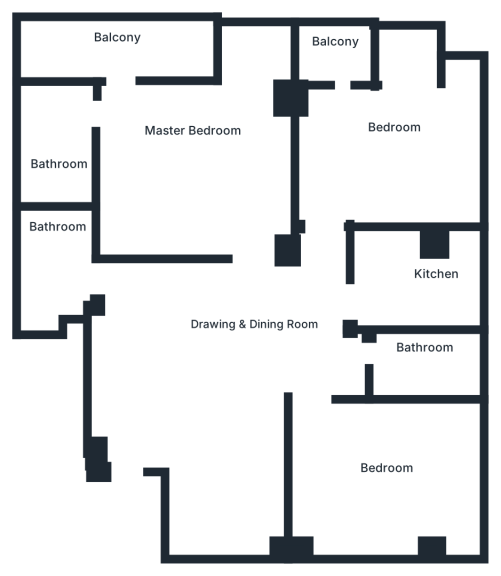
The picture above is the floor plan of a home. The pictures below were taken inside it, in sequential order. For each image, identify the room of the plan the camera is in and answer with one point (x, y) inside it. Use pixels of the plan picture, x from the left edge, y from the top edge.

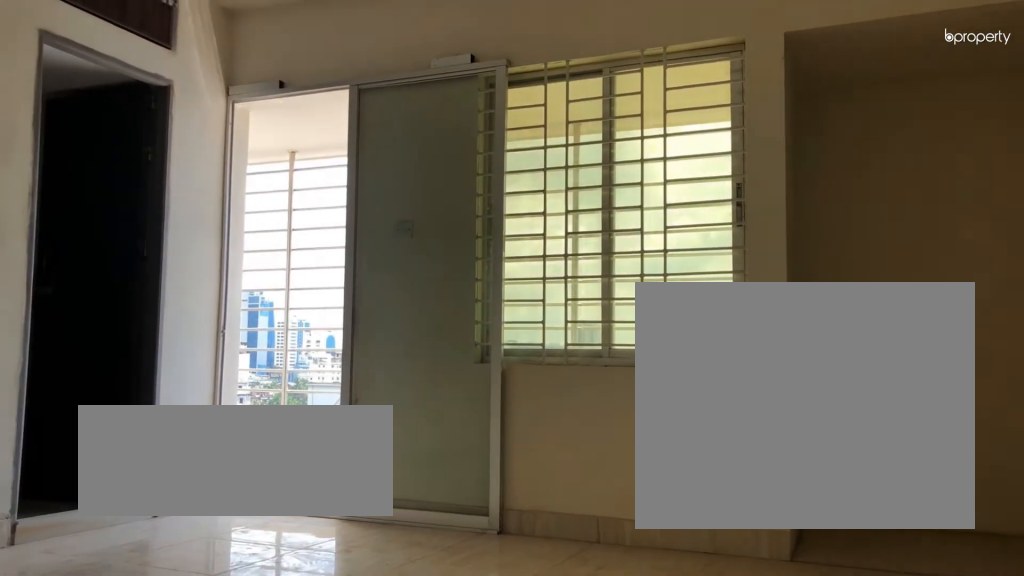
(199, 157)
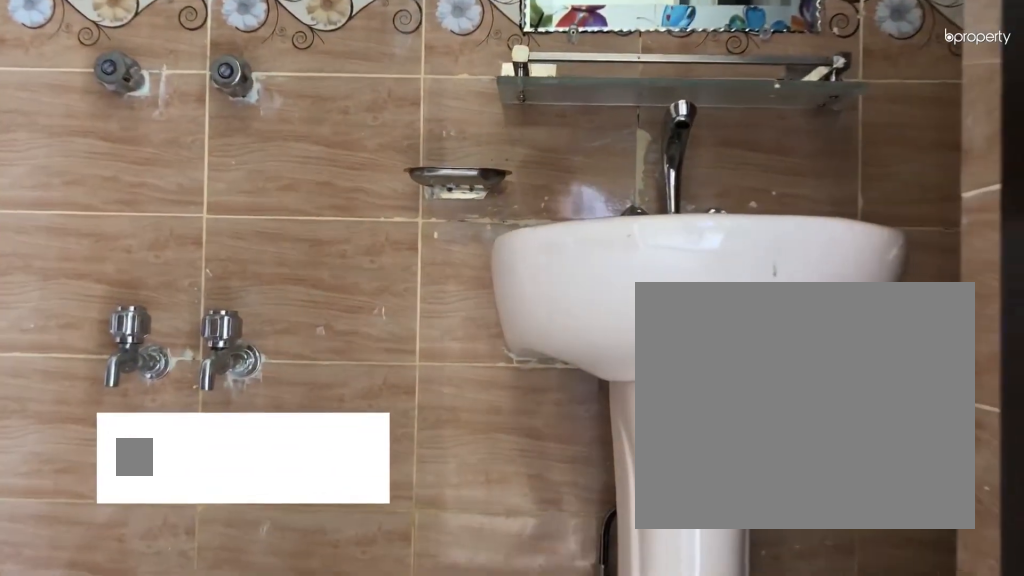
(68, 154)
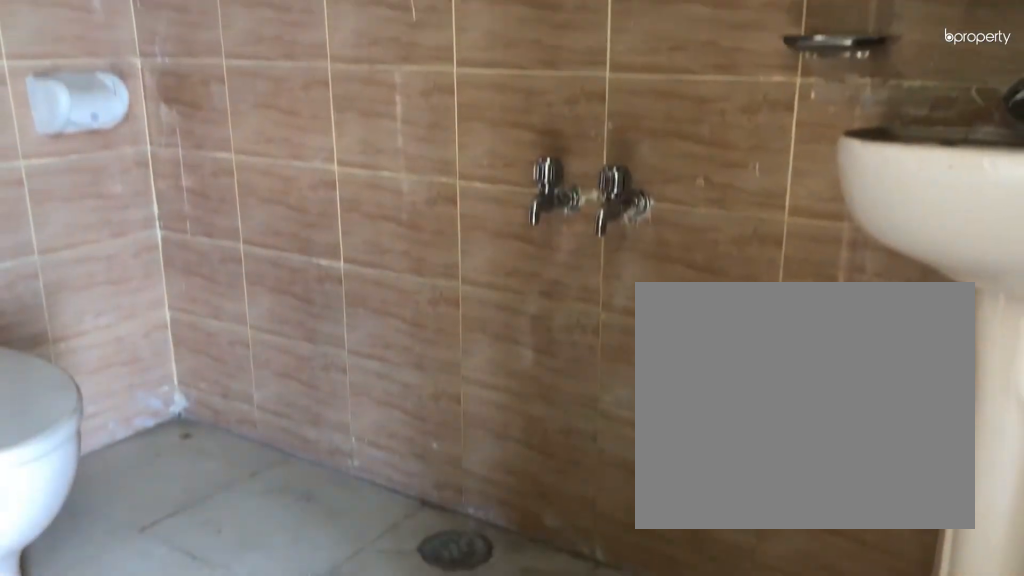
(68, 154)
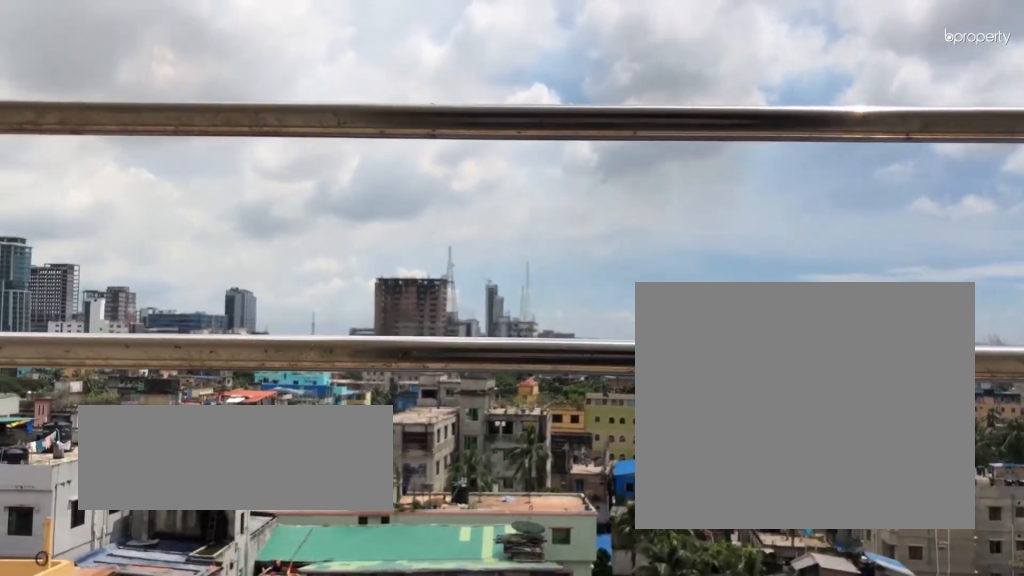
(106, 49)
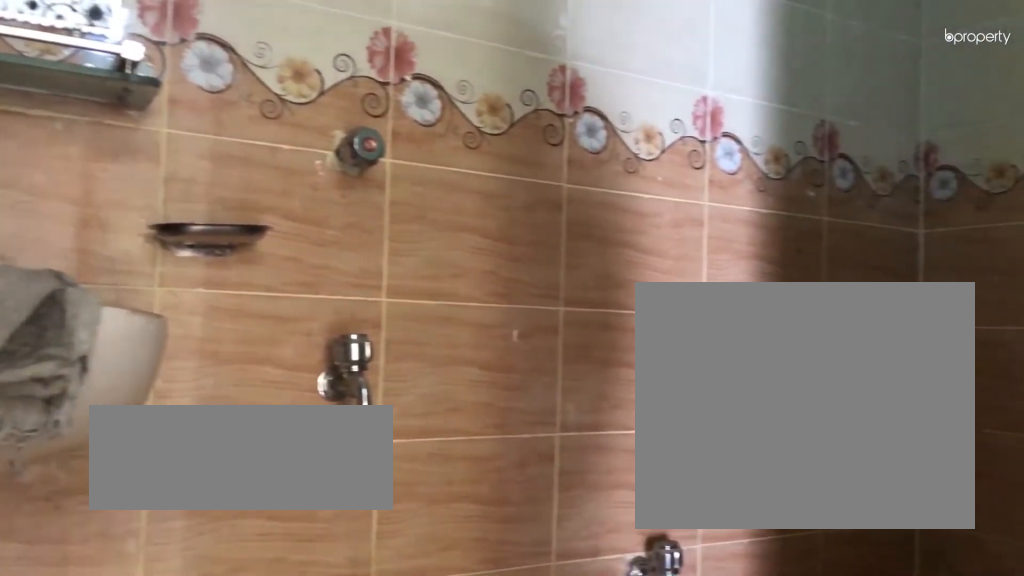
(51, 246)
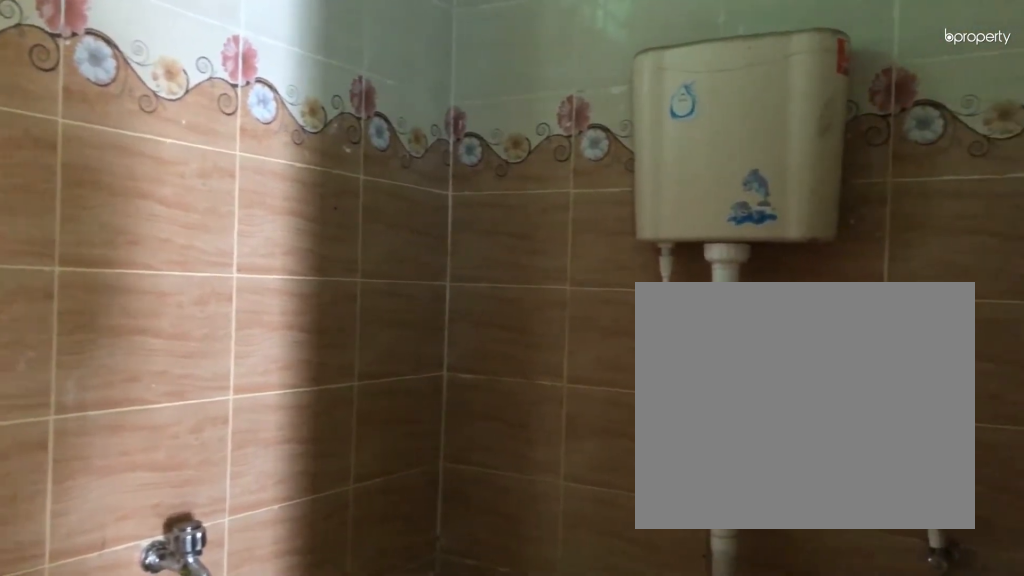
(51, 246)
